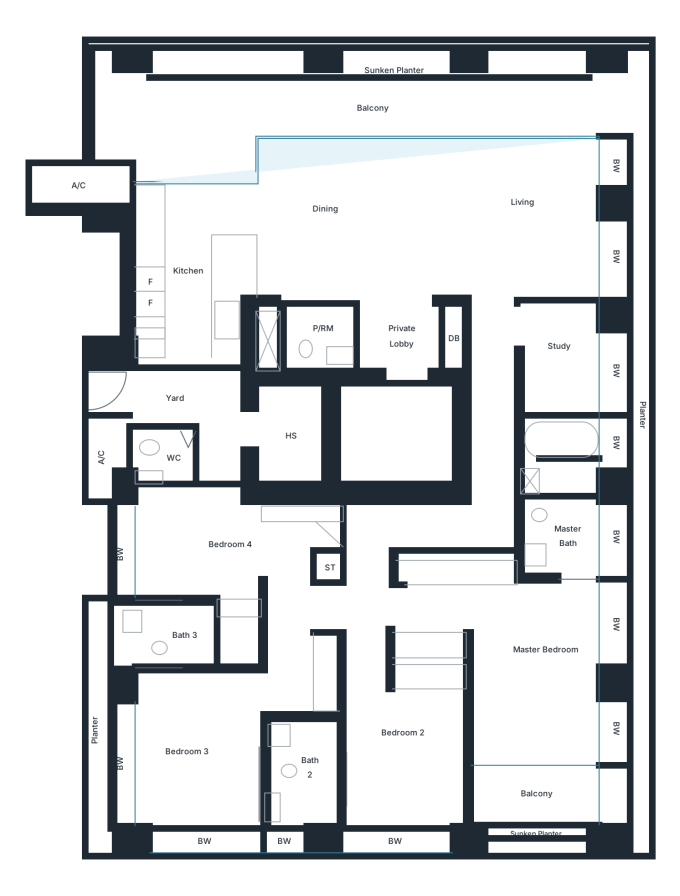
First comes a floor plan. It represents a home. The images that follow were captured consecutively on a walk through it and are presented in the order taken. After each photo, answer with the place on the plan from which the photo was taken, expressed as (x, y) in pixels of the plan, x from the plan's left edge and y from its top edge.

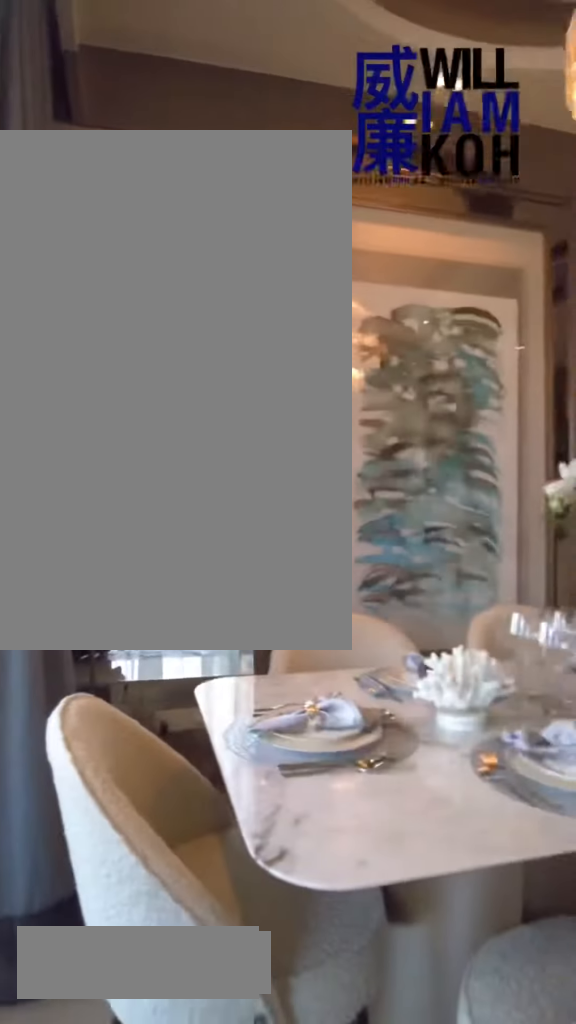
(527, 170)
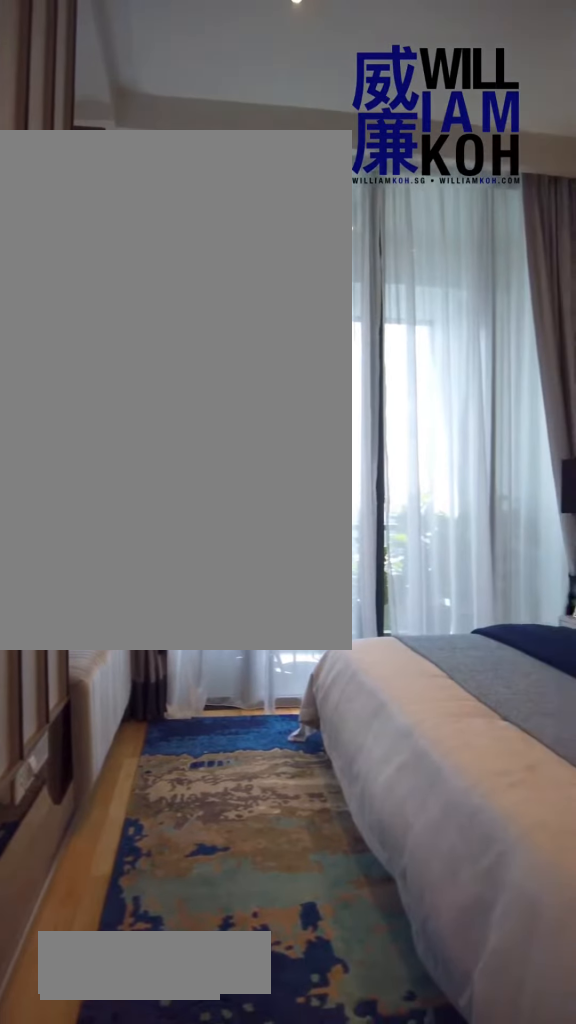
(583, 608)
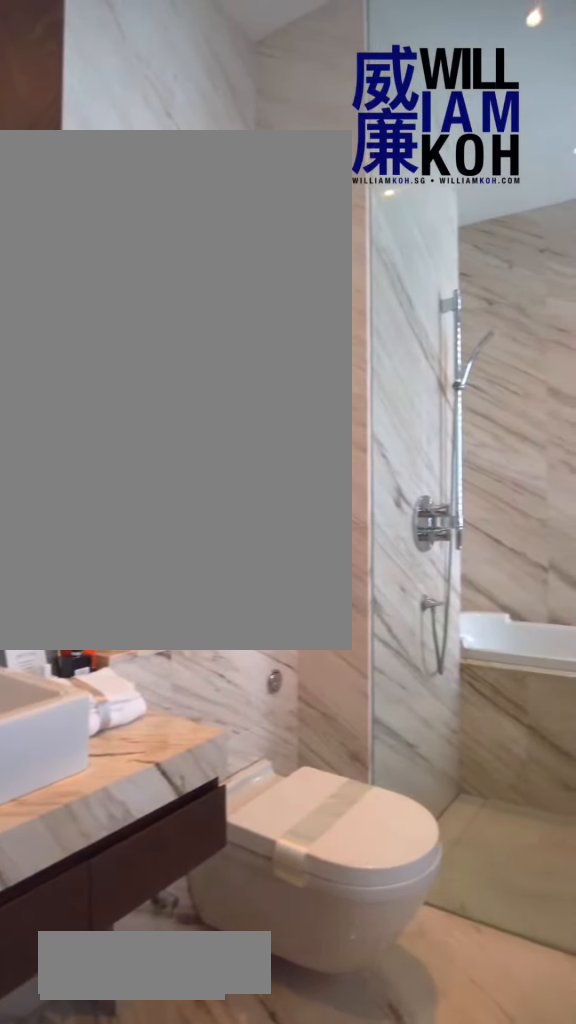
(573, 539)
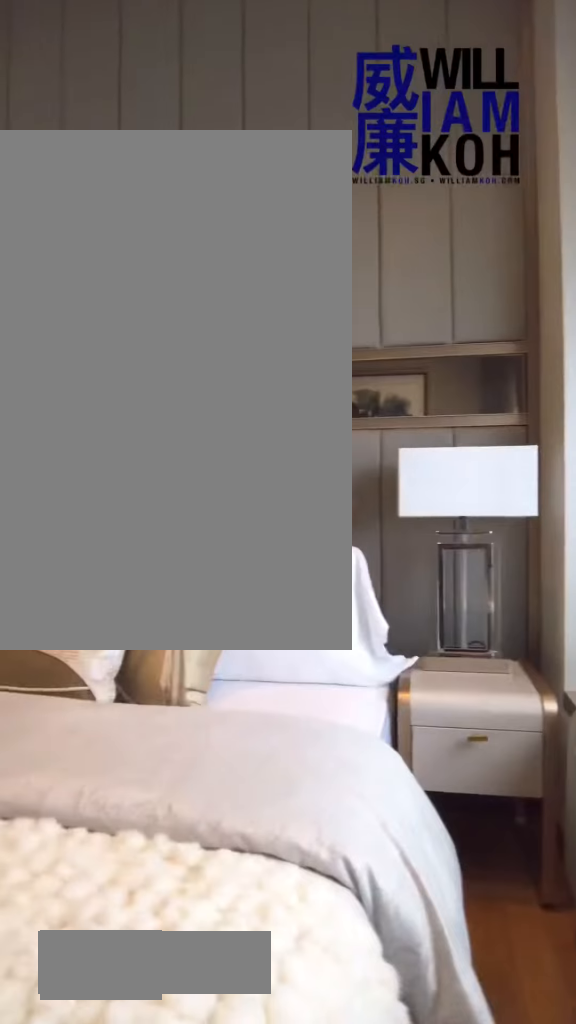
(361, 804)
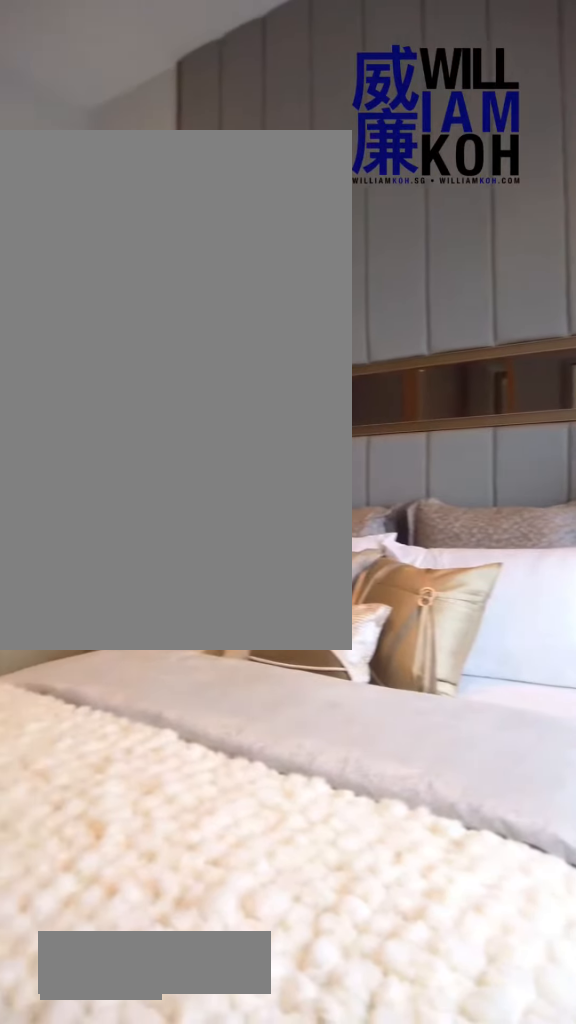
(362, 804)
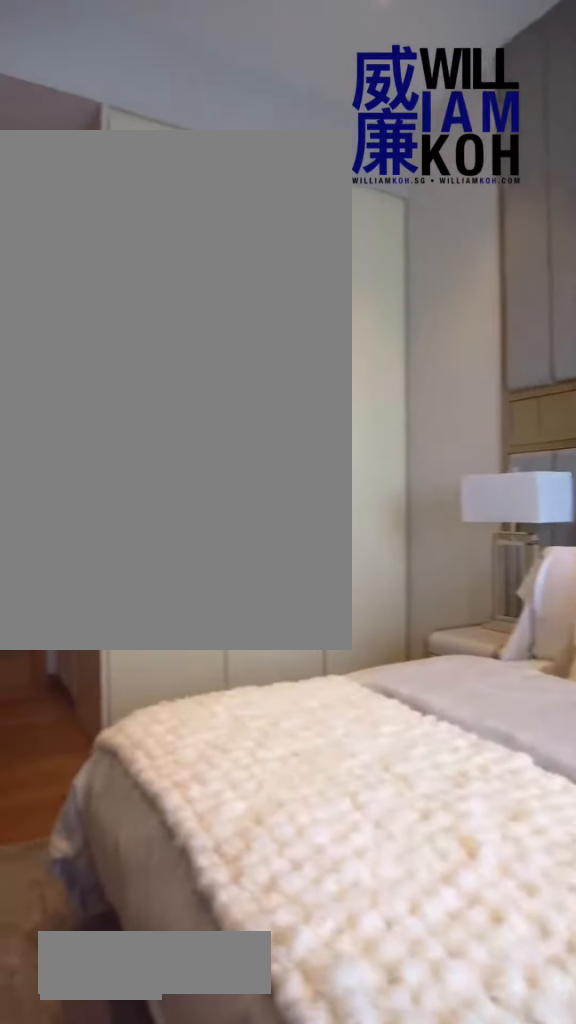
(361, 804)
